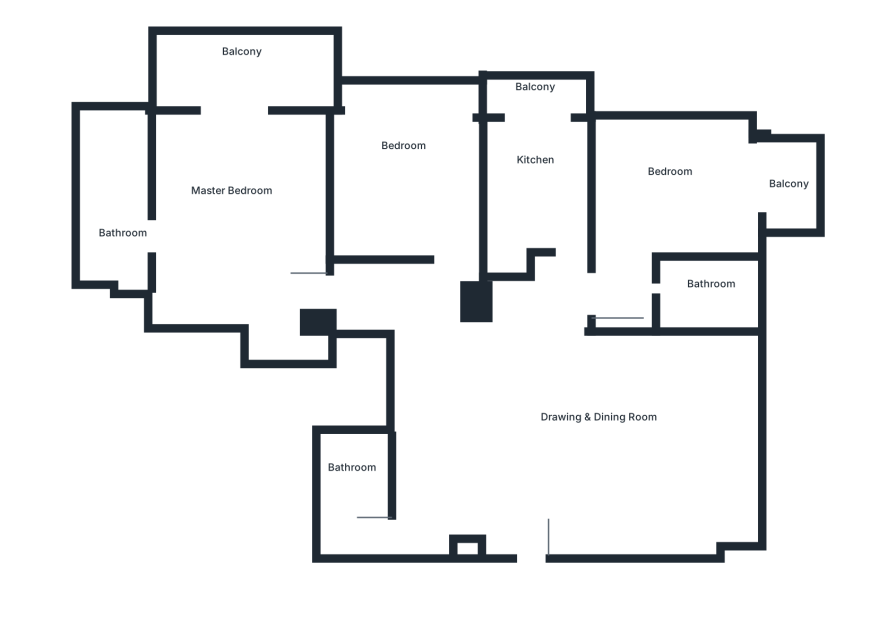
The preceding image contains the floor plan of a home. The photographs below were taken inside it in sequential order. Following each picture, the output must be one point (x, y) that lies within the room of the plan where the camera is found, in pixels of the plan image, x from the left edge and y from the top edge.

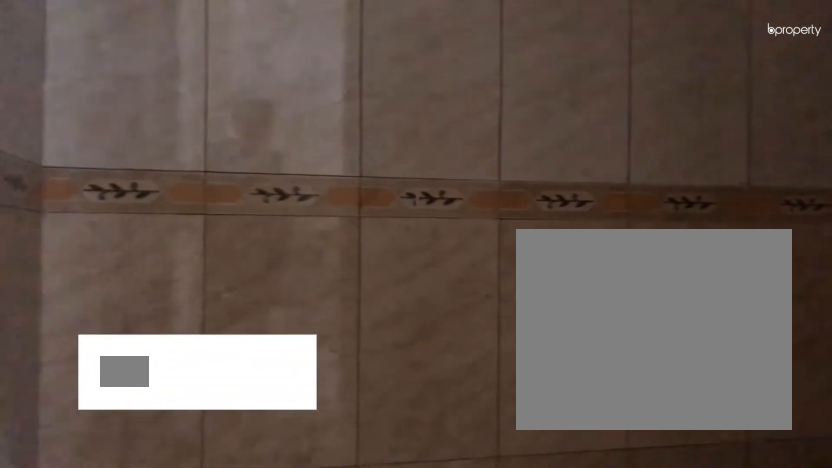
(355, 484)
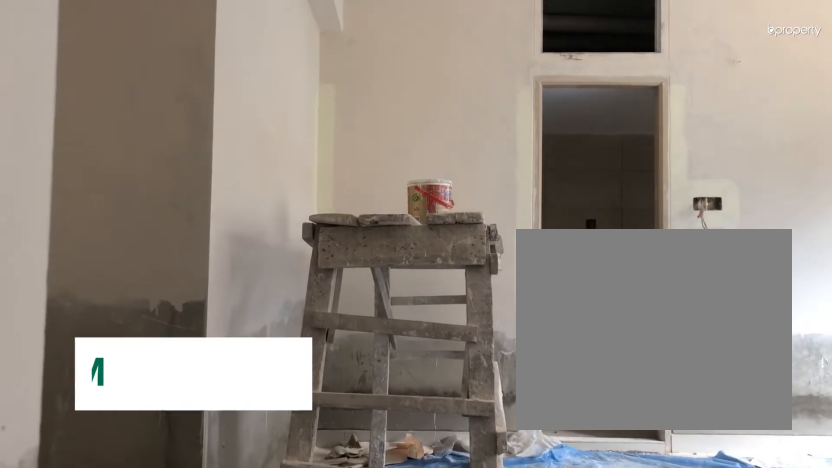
(247, 214)
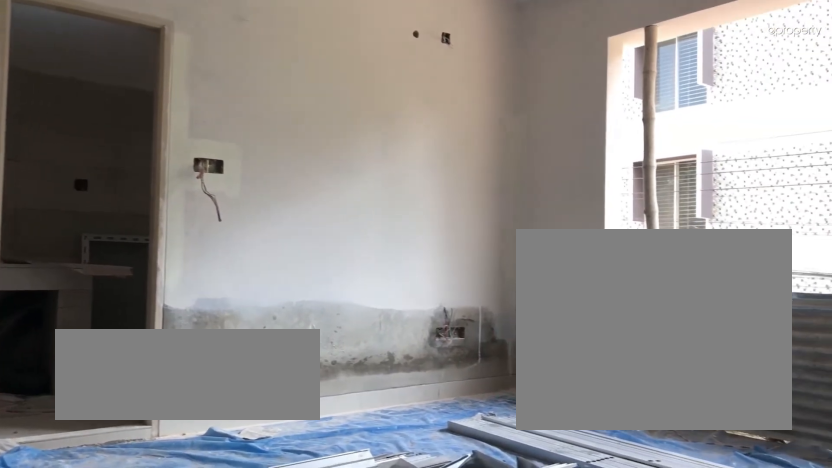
(247, 214)
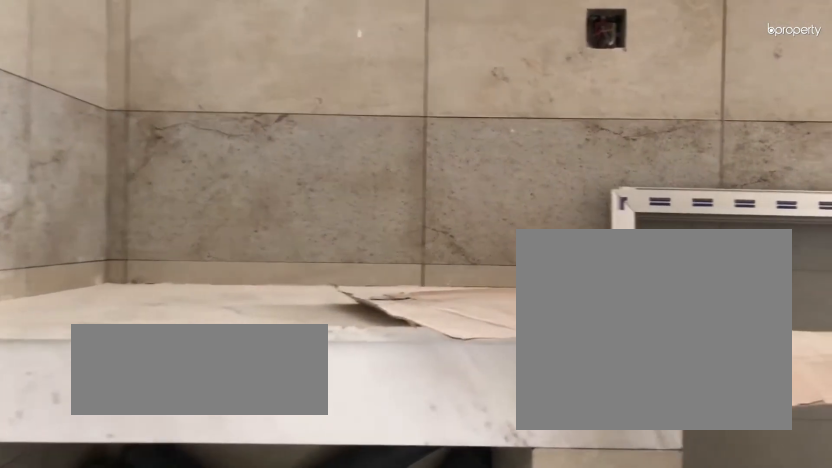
(114, 201)
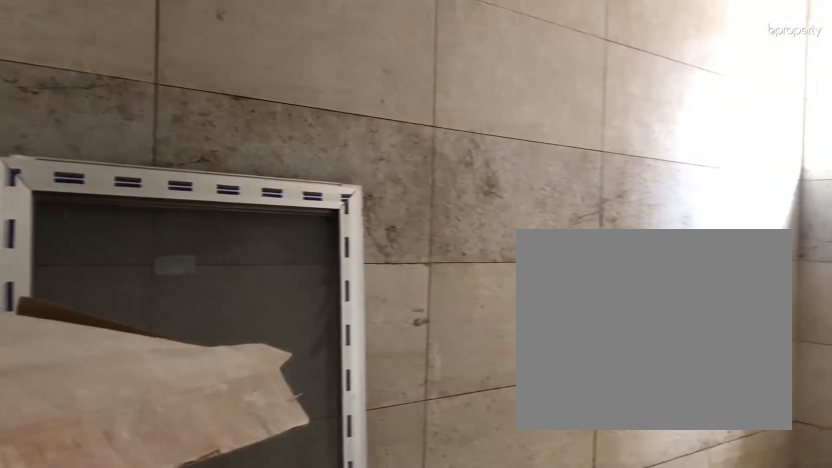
(114, 201)
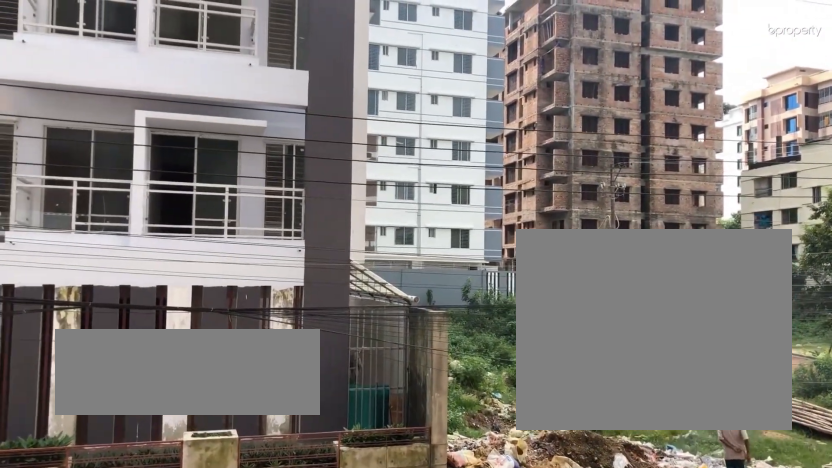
(247, 72)
